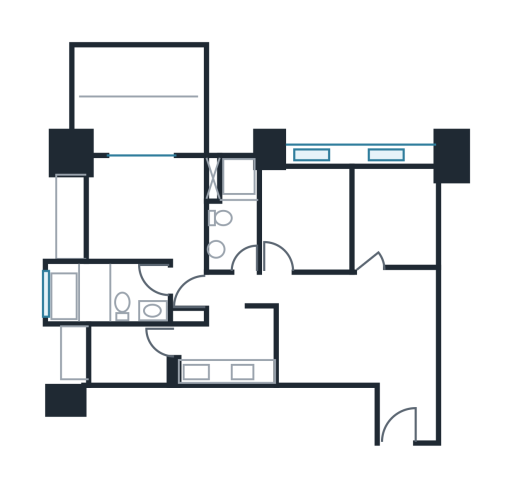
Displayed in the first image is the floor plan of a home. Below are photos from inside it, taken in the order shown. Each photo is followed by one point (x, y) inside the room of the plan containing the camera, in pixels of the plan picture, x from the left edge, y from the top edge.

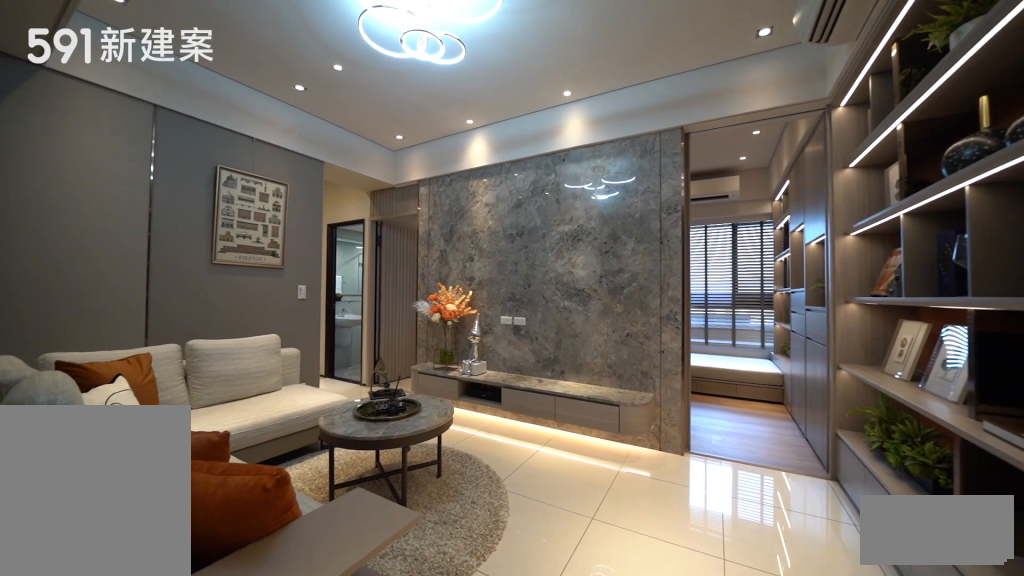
(354, 328)
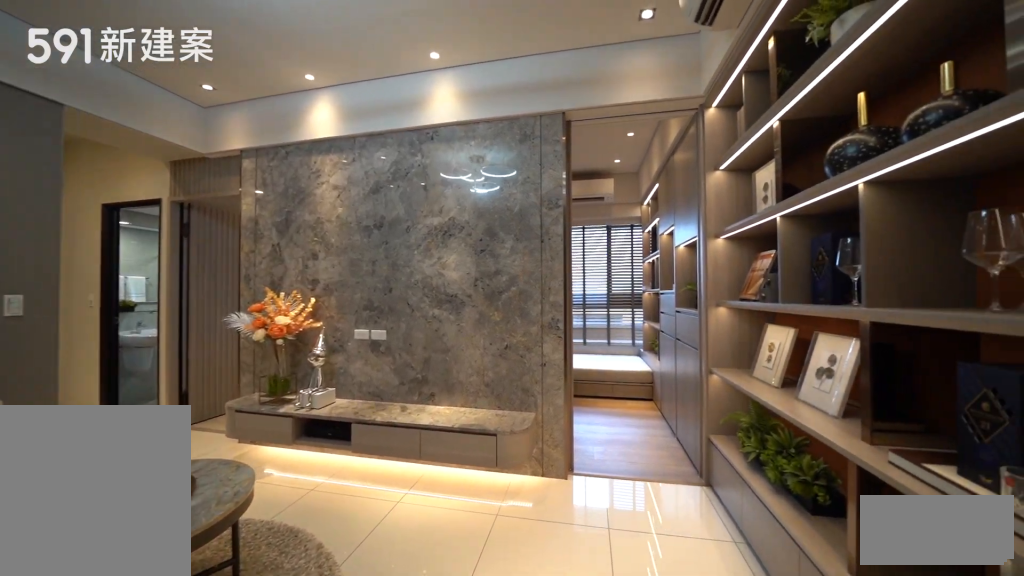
(354, 328)
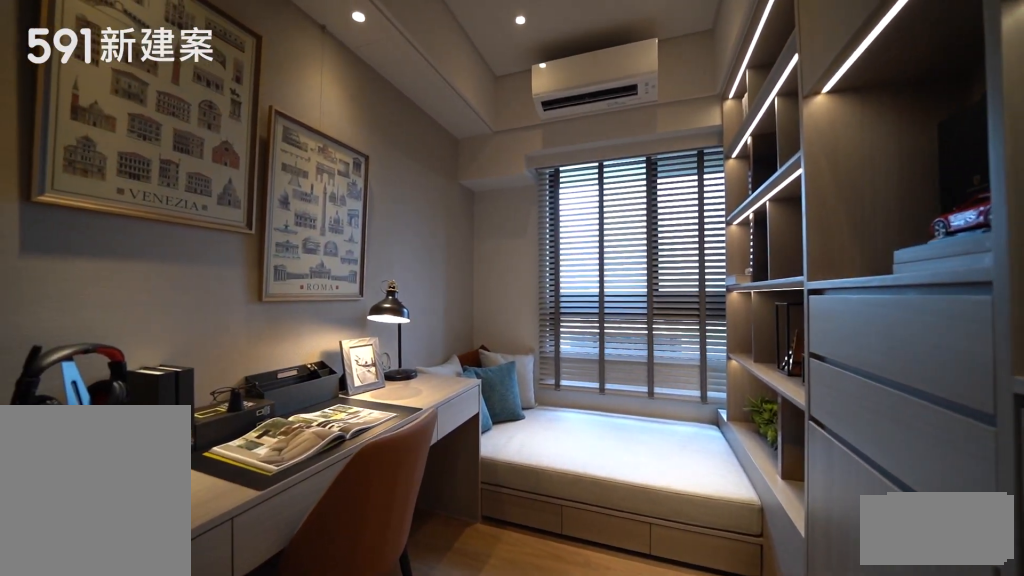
(393, 218)
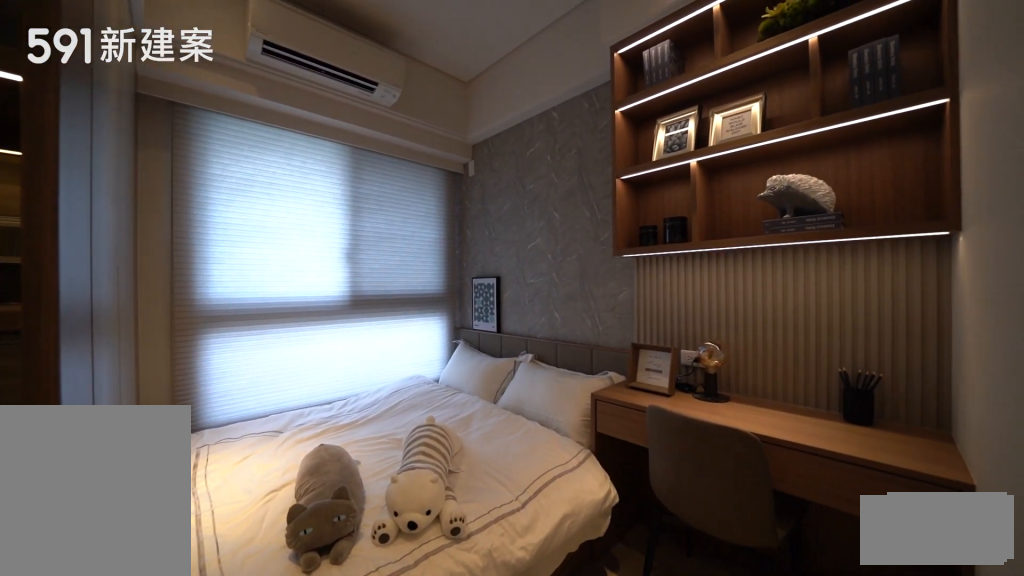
(305, 214)
